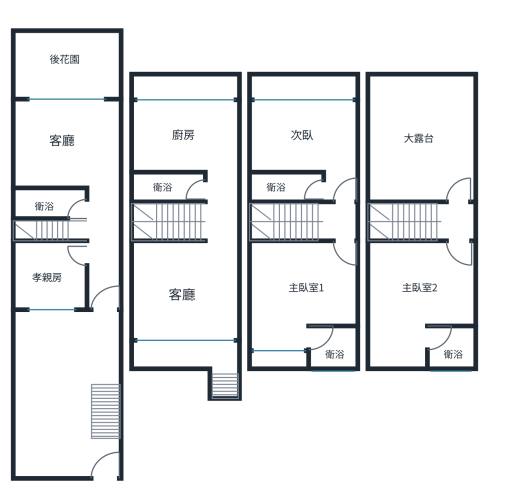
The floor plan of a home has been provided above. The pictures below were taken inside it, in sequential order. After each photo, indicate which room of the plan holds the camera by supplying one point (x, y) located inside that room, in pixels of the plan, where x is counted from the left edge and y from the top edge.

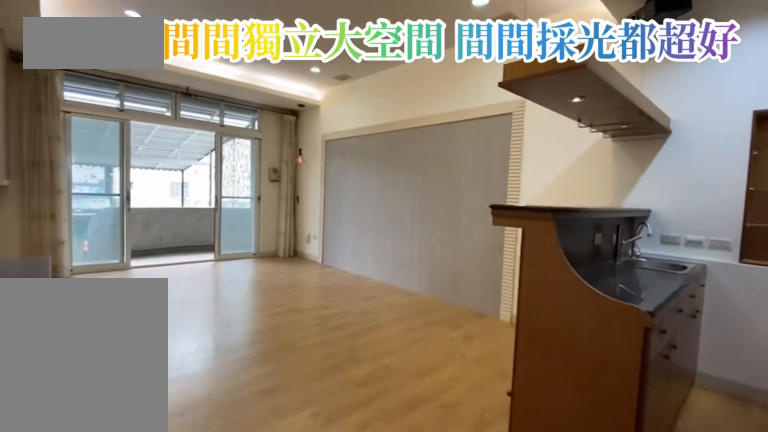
(189, 294)
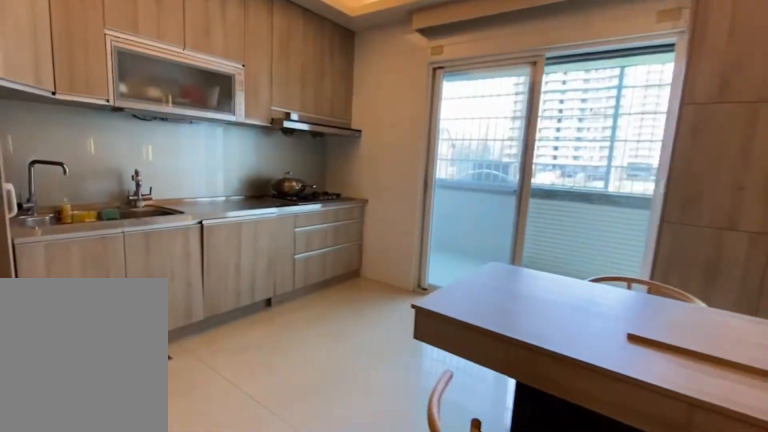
(182, 138)
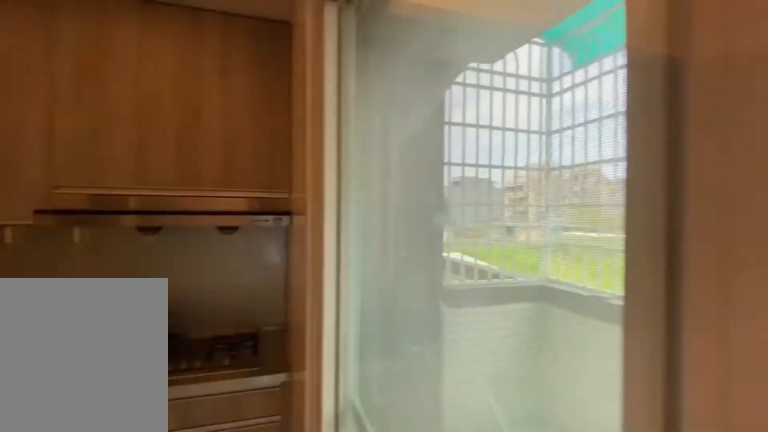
(188, 128)
